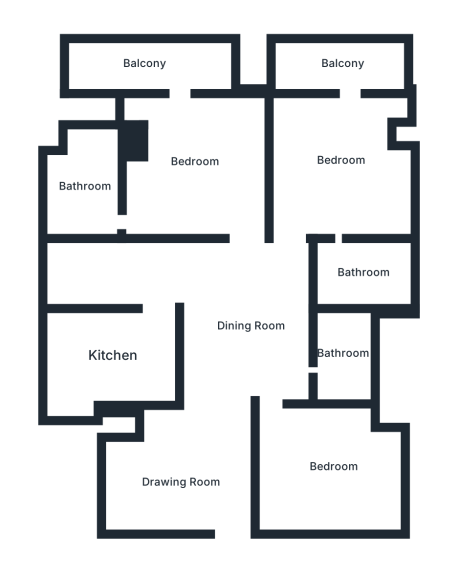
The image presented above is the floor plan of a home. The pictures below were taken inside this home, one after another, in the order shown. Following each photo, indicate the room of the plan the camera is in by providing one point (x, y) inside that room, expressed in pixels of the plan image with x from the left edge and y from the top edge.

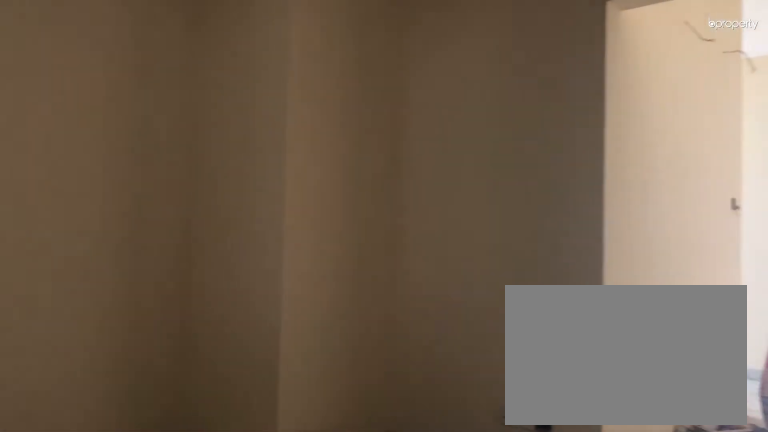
(186, 481)
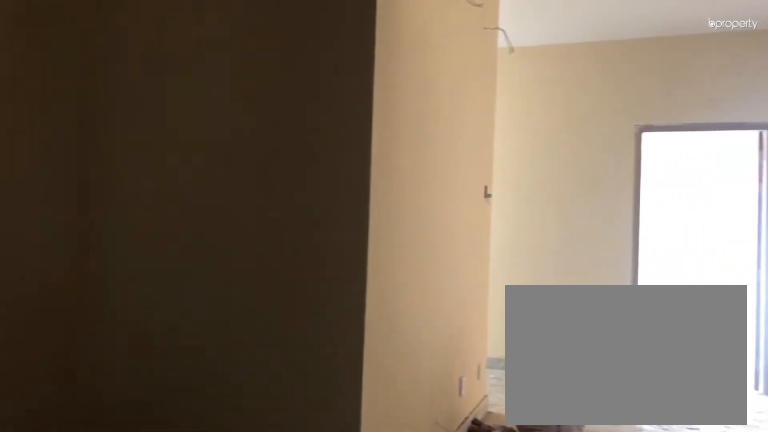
(186, 481)
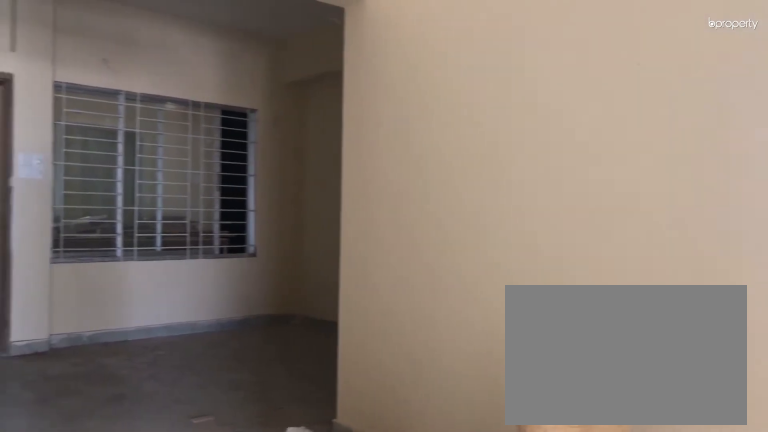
(249, 325)
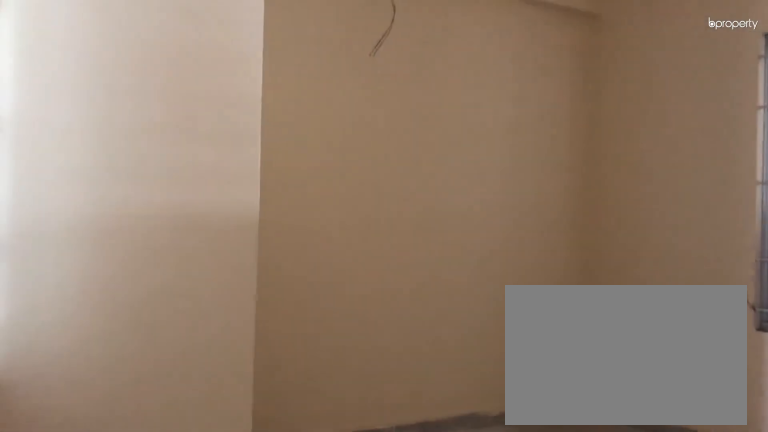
(334, 469)
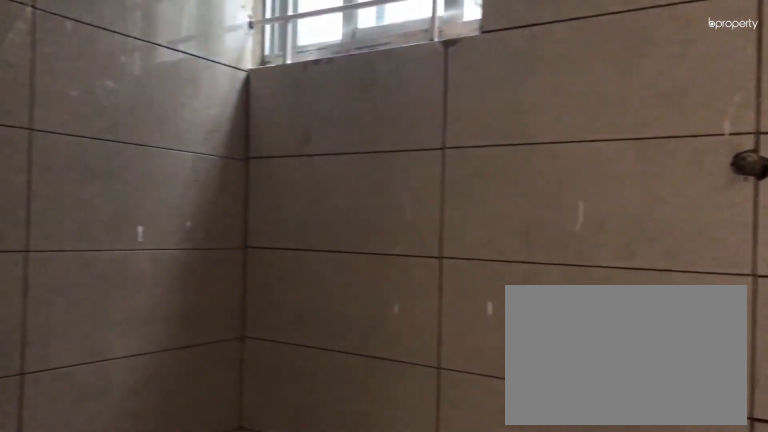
(341, 351)
